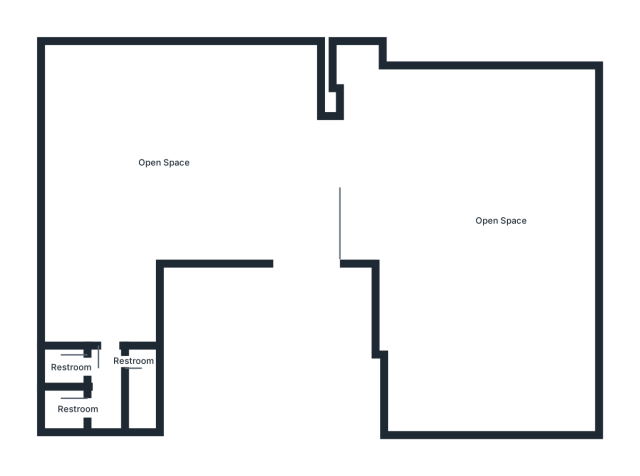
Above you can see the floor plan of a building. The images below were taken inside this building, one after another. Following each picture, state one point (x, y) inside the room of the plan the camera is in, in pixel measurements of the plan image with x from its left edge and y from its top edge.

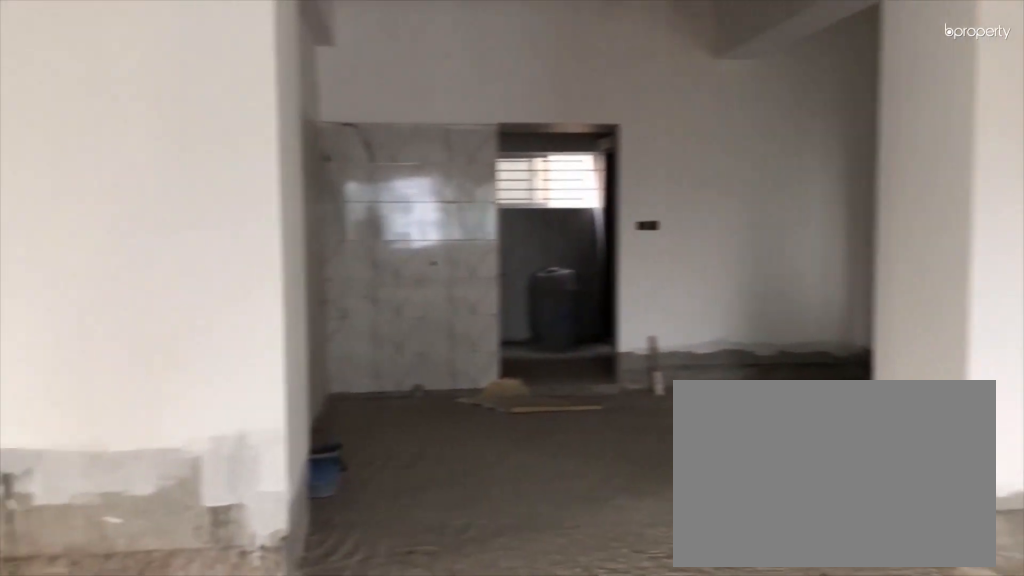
(160, 165)
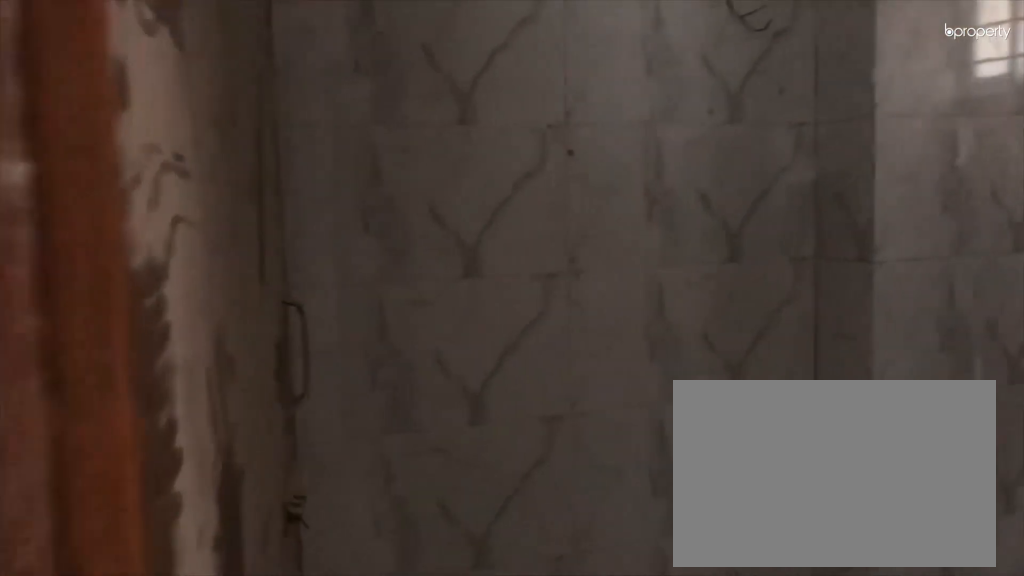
(108, 360)
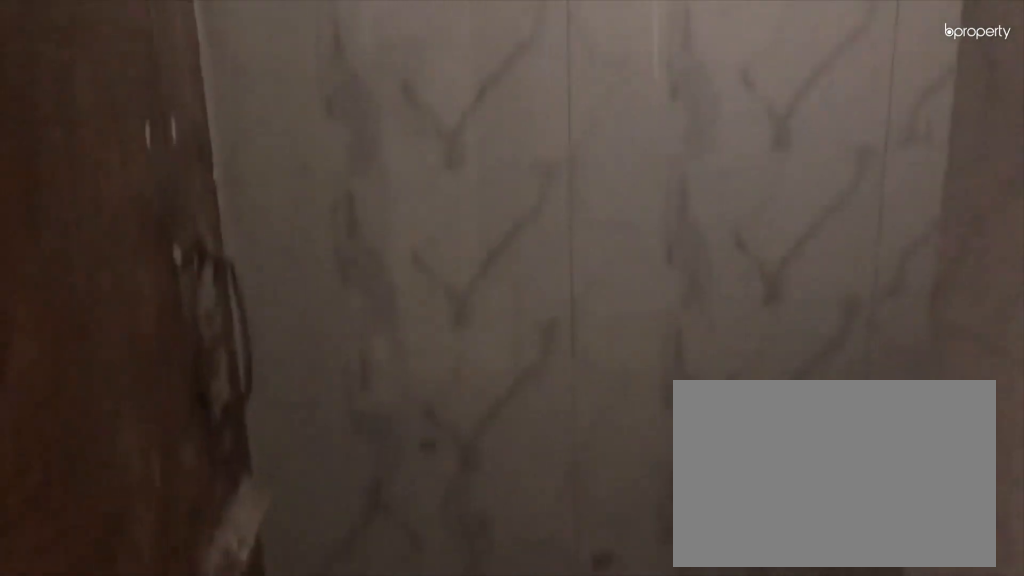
(108, 360)
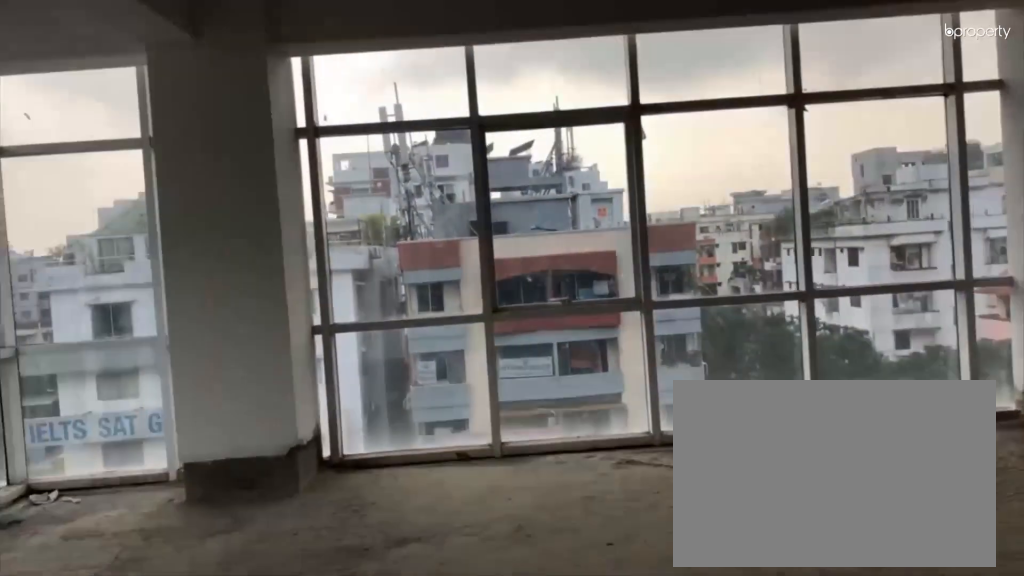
(465, 198)
